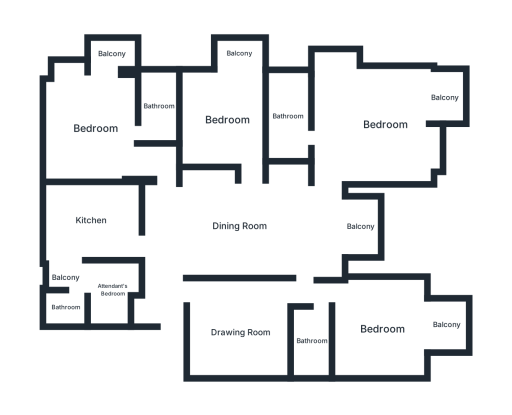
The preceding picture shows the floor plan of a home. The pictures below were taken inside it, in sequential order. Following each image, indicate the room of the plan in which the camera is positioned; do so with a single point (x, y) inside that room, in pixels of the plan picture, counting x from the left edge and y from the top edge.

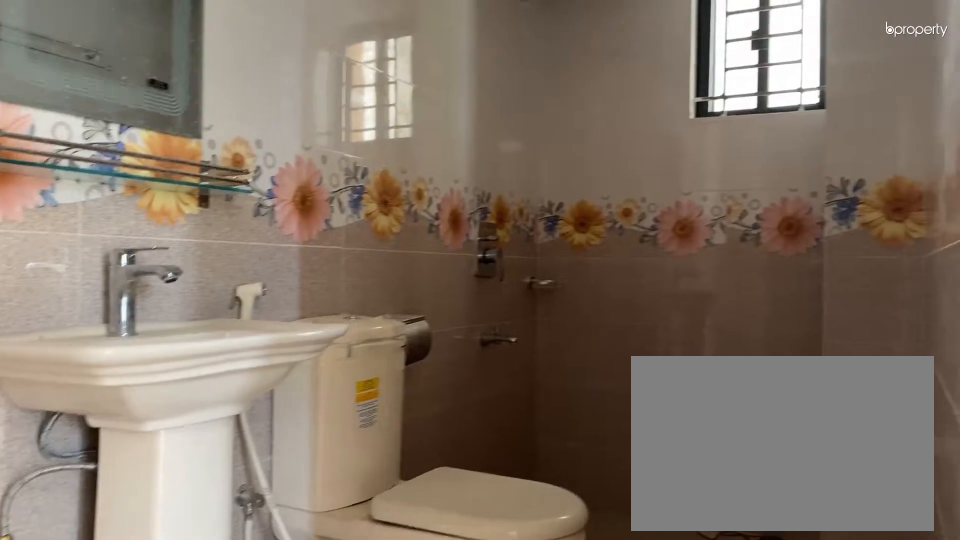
(289, 115)
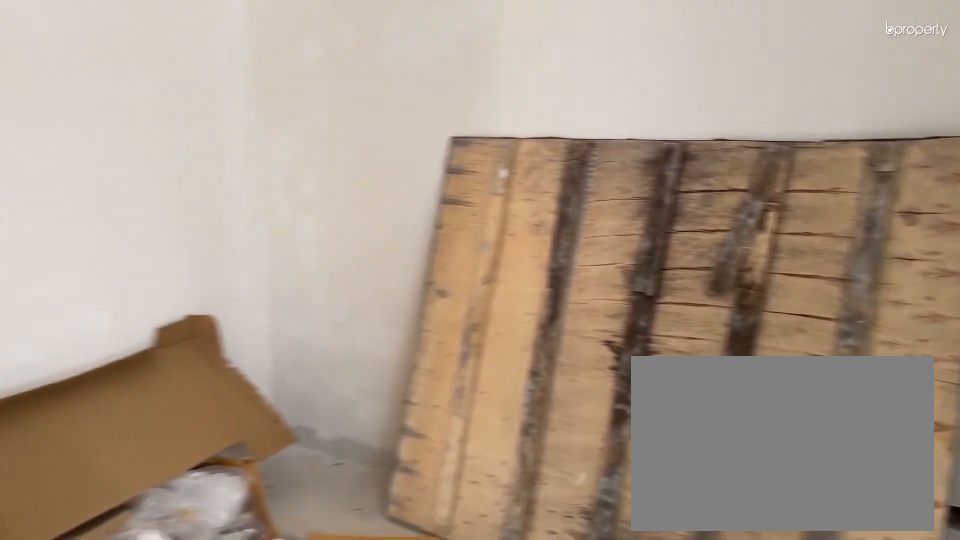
(227, 119)
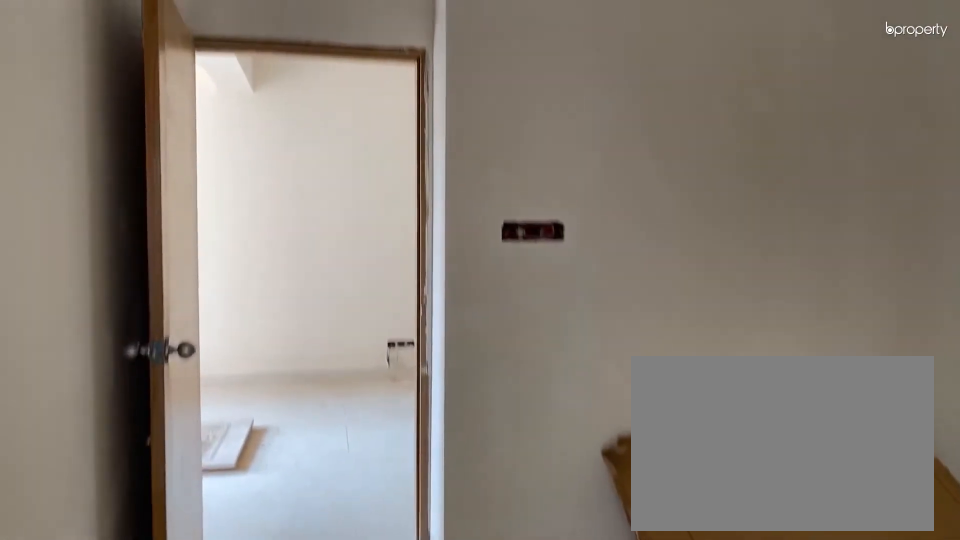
(227, 119)
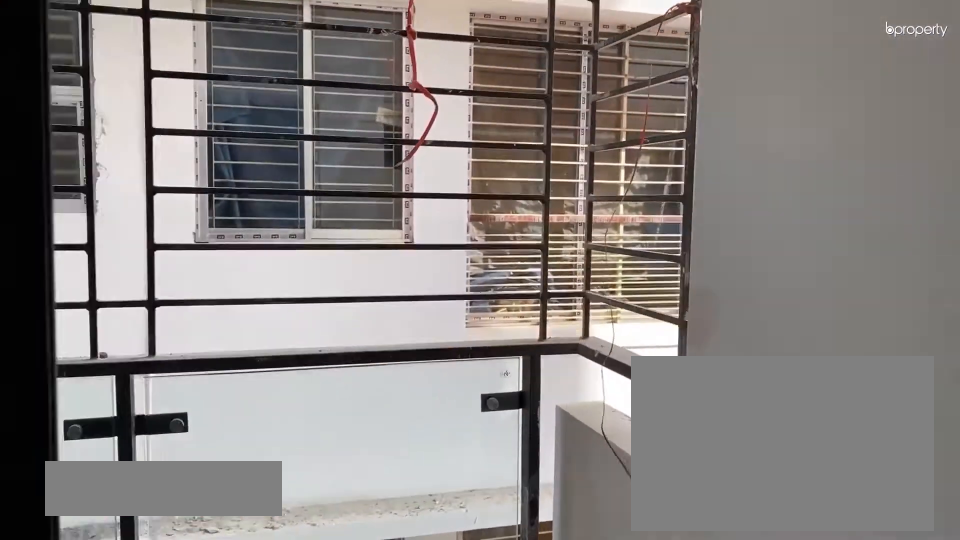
(239, 53)
